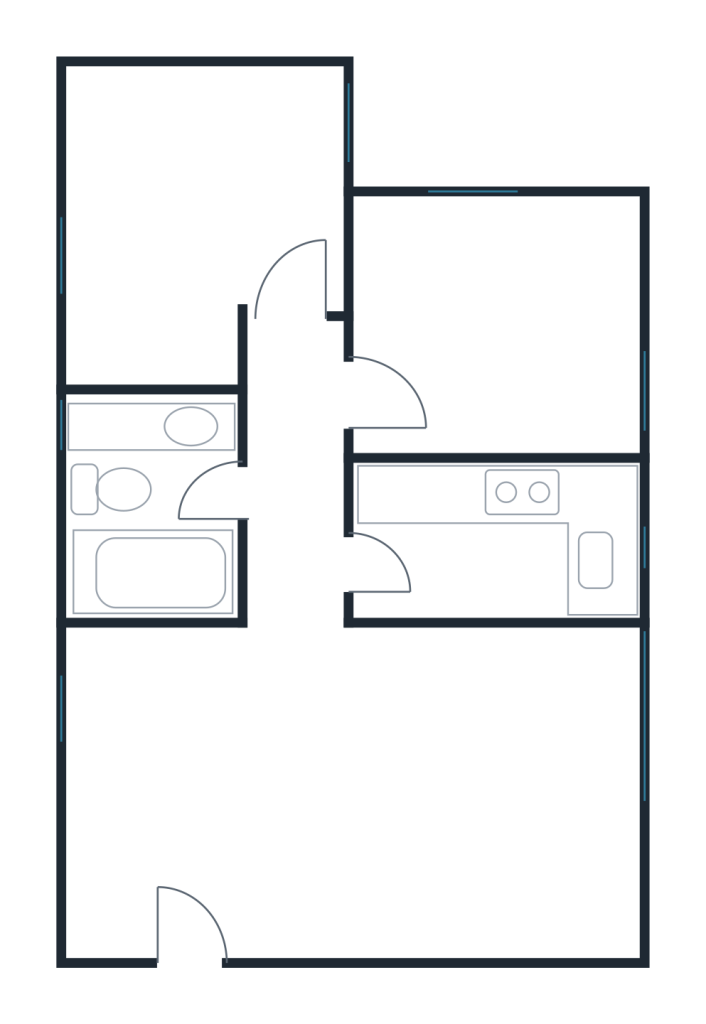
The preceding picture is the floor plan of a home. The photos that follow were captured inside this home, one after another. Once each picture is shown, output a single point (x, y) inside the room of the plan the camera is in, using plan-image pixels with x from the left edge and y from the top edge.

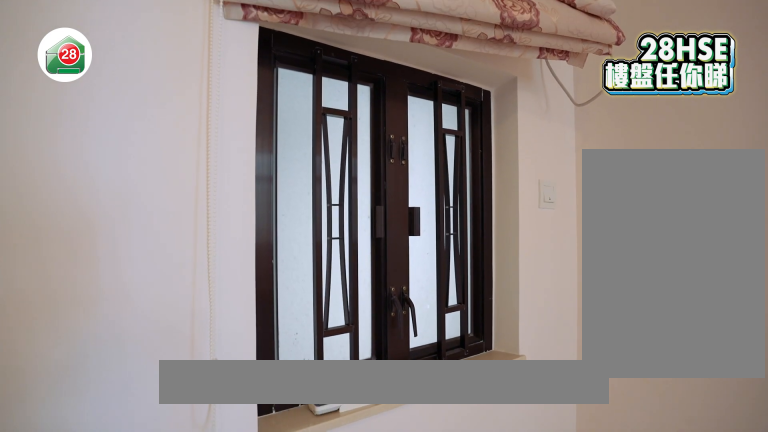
(311, 789)
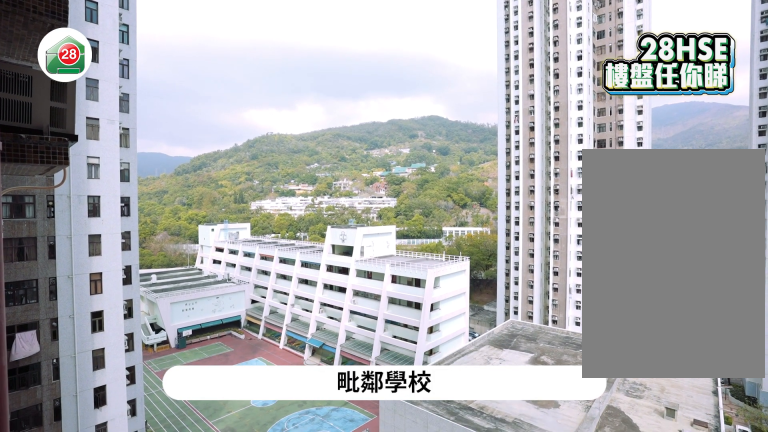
(311, 789)
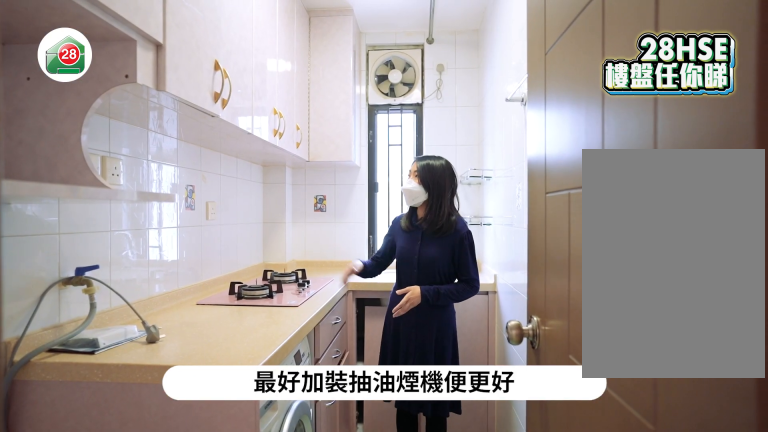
(443, 539)
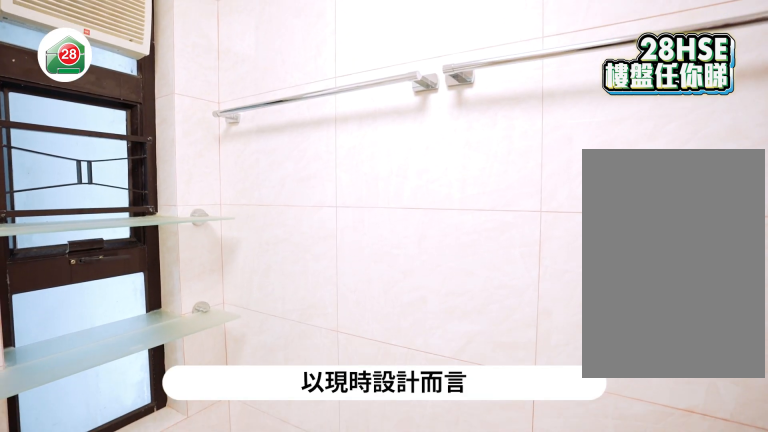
(177, 514)
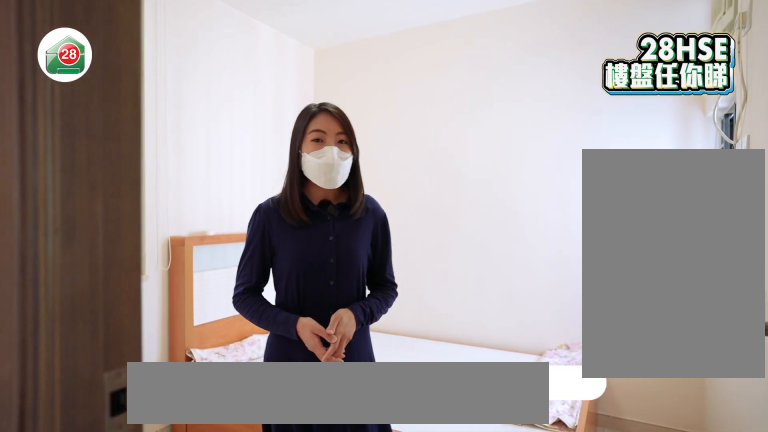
(177, 212)
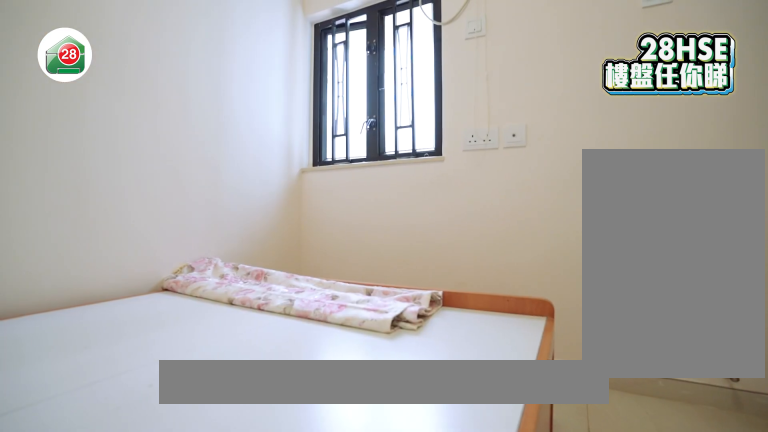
(177, 199)
